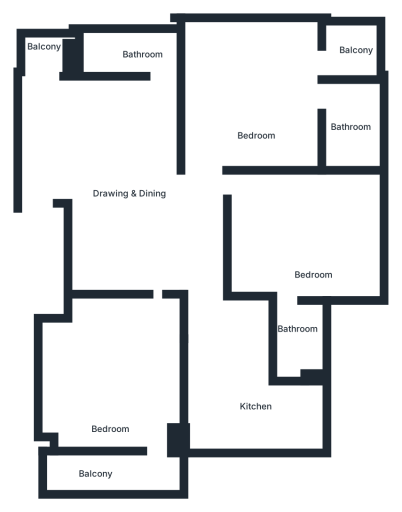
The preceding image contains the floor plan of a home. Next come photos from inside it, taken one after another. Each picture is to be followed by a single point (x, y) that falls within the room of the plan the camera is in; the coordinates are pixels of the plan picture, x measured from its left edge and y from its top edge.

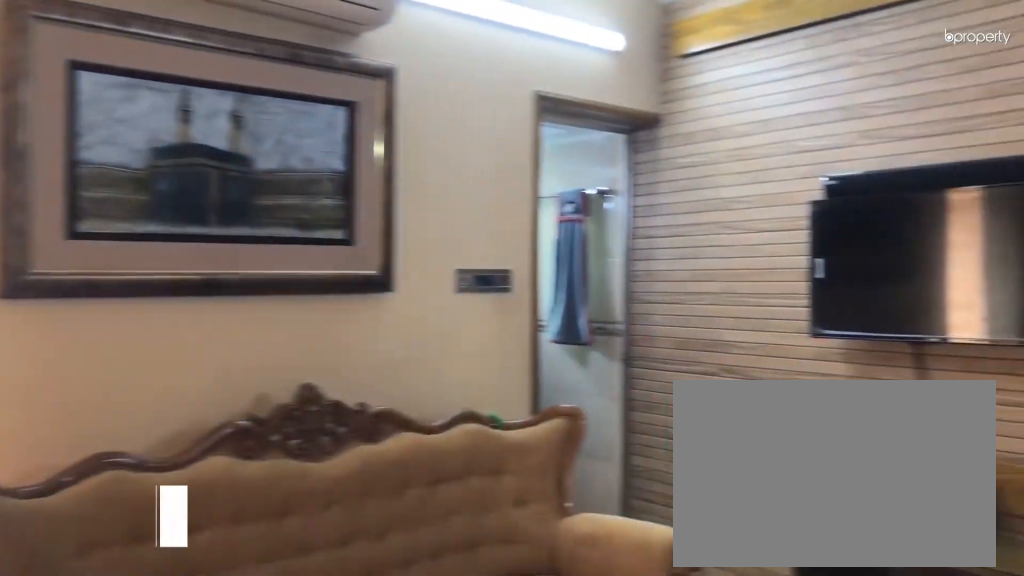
(127, 187)
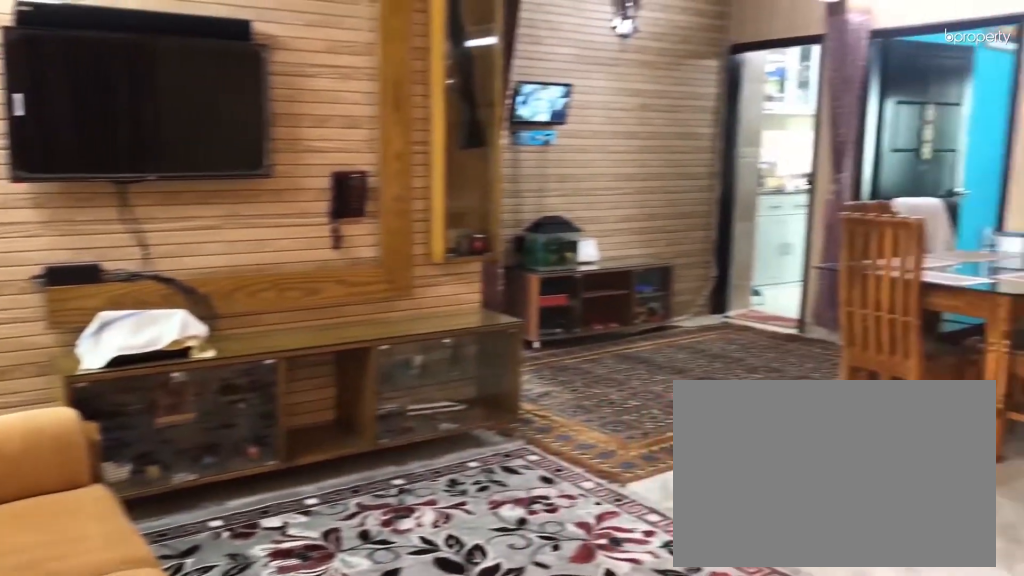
(128, 192)
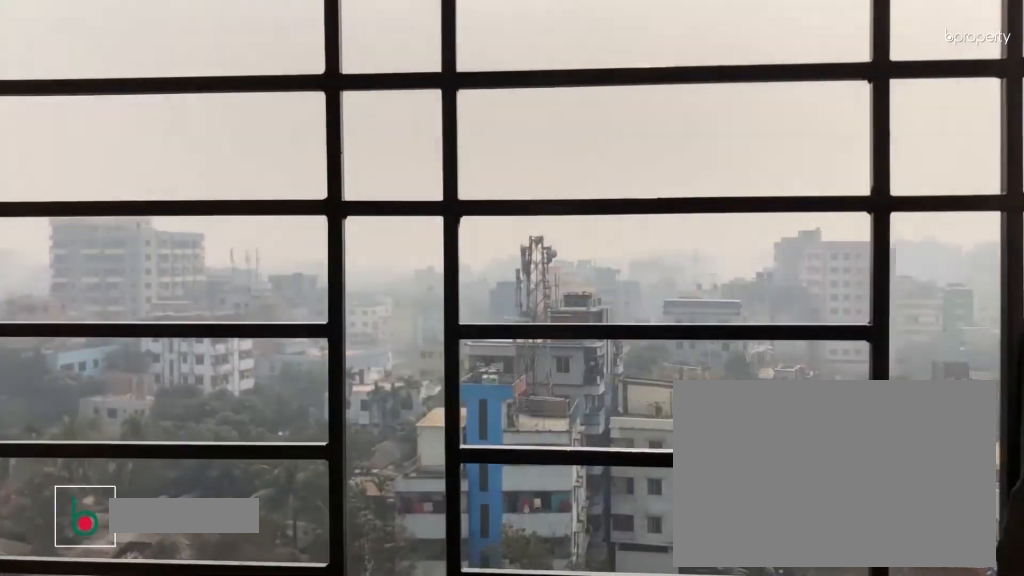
(47, 45)
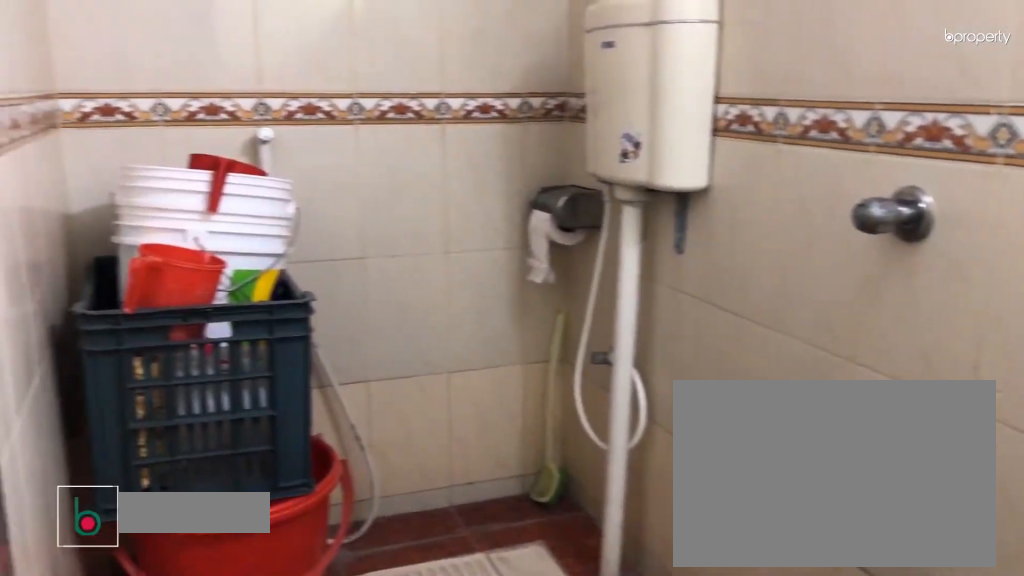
(138, 52)
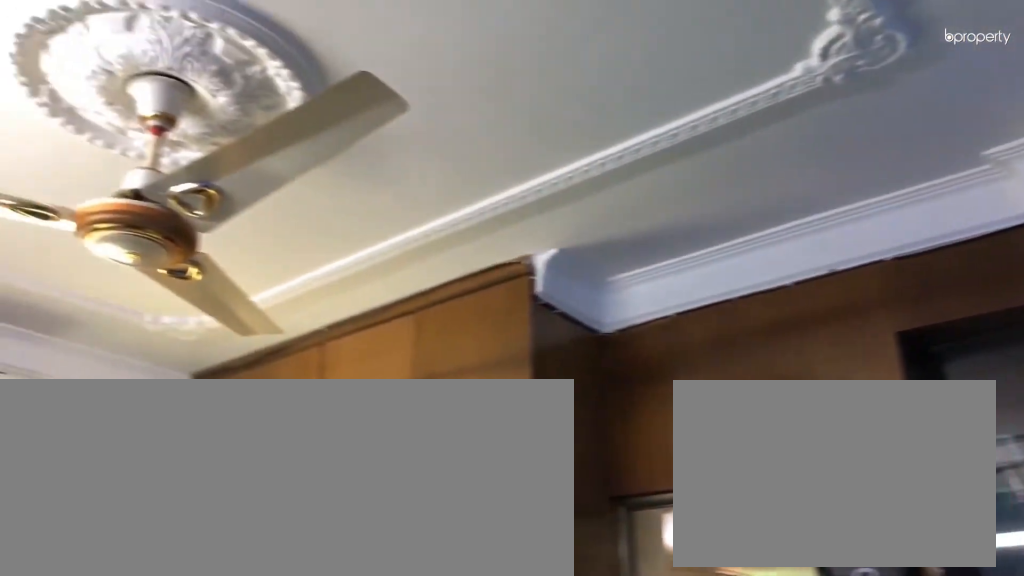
(317, 234)
